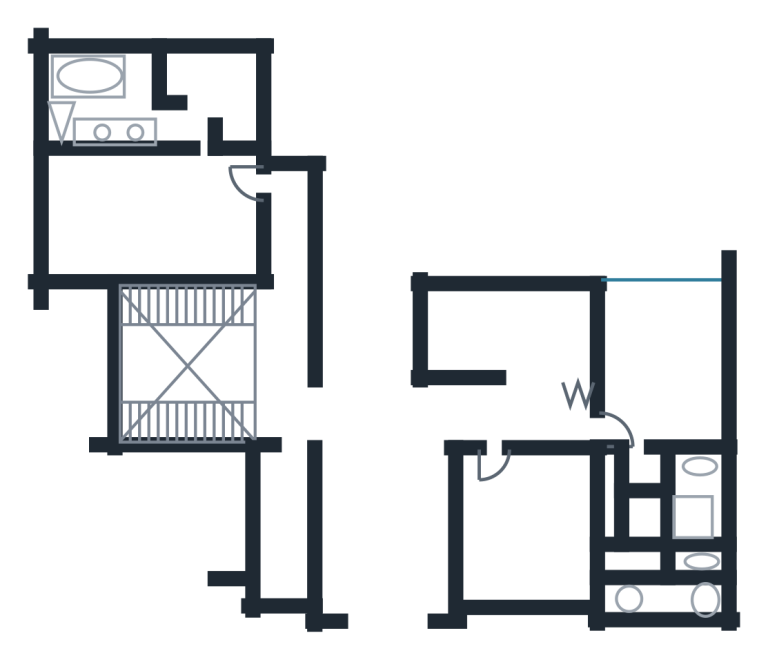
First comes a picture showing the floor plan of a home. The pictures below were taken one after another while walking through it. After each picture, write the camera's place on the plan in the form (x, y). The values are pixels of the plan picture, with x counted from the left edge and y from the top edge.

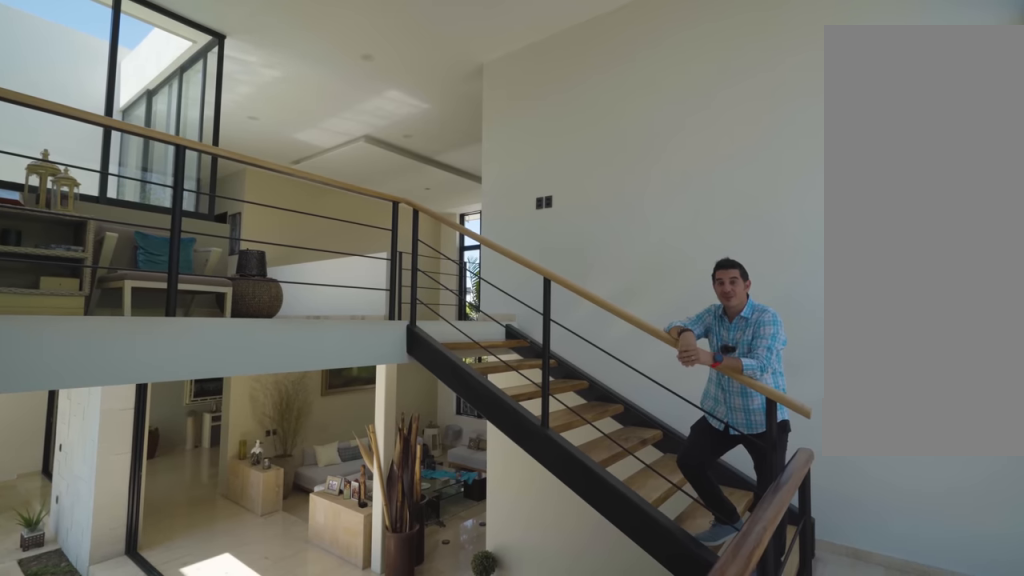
(140, 345)
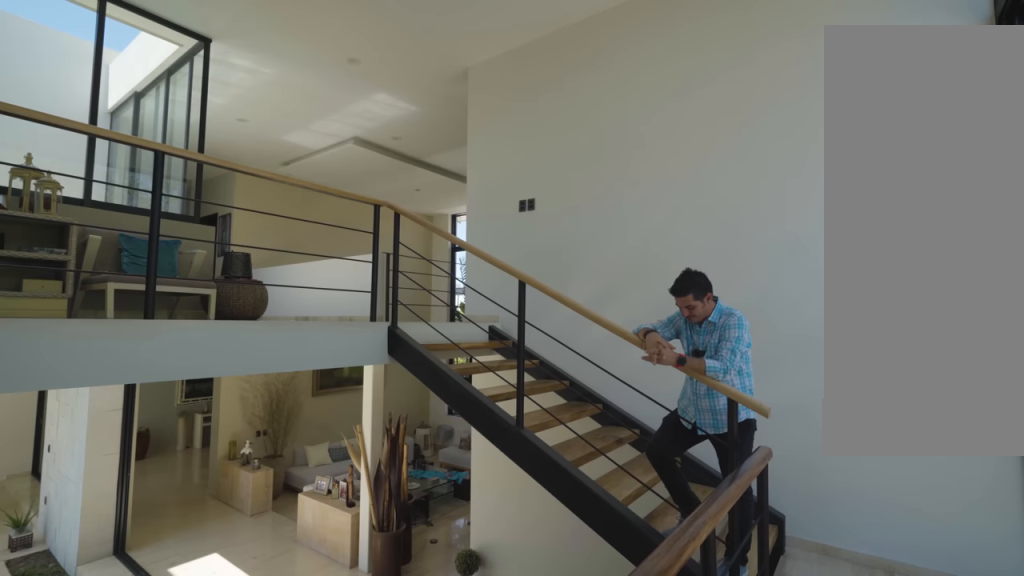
(138, 342)
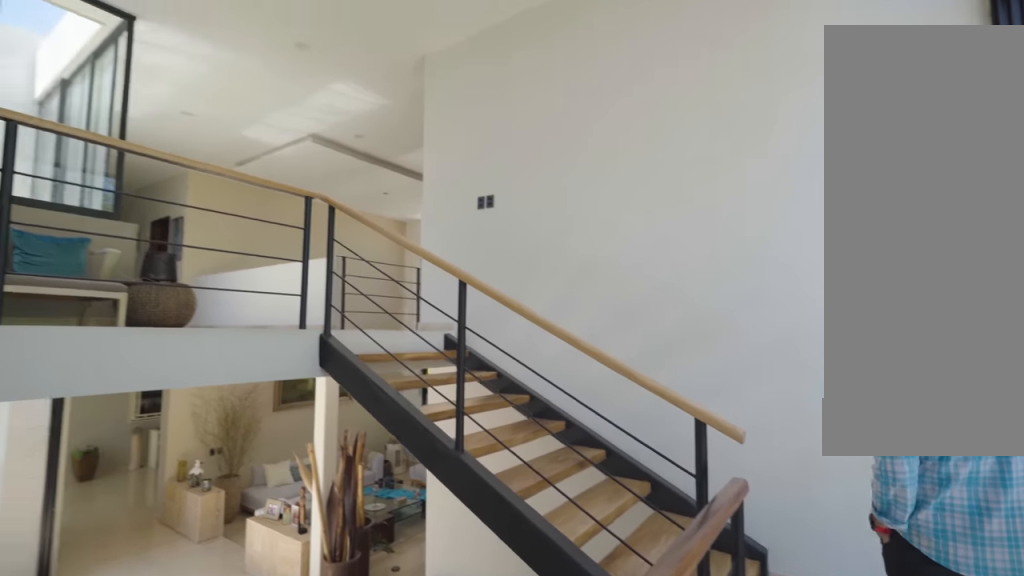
(139, 315)
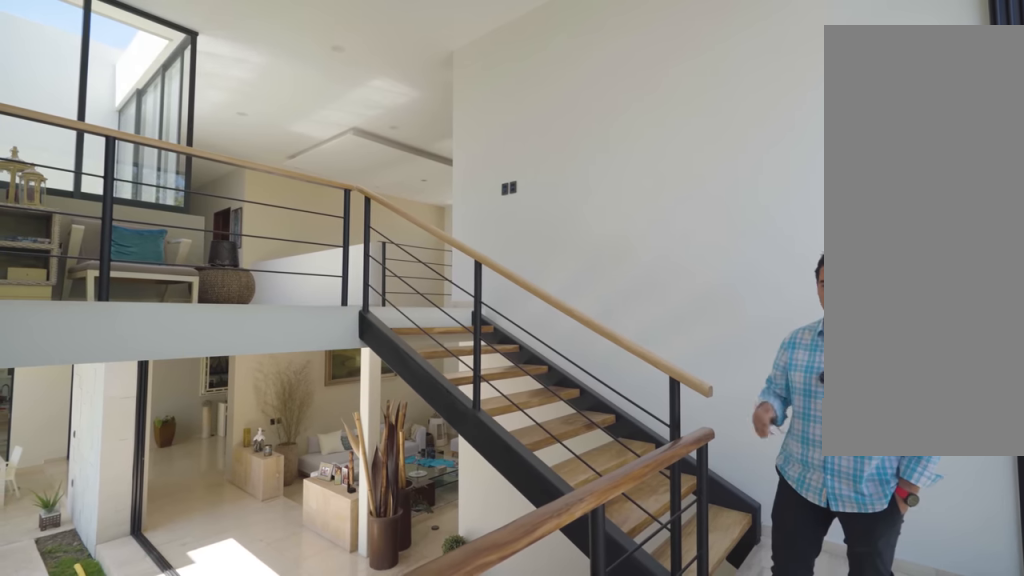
(139, 315)
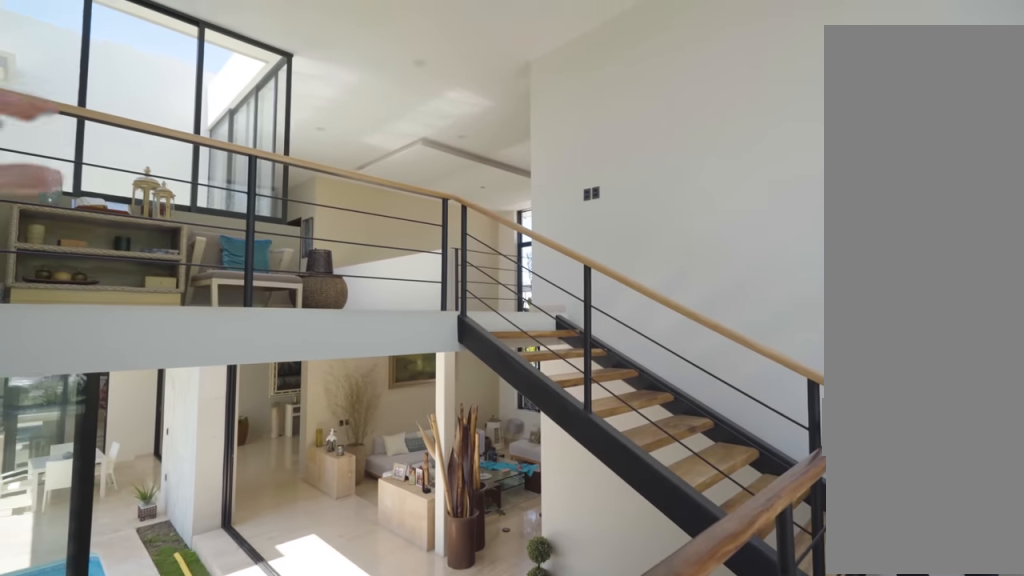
(151, 301)
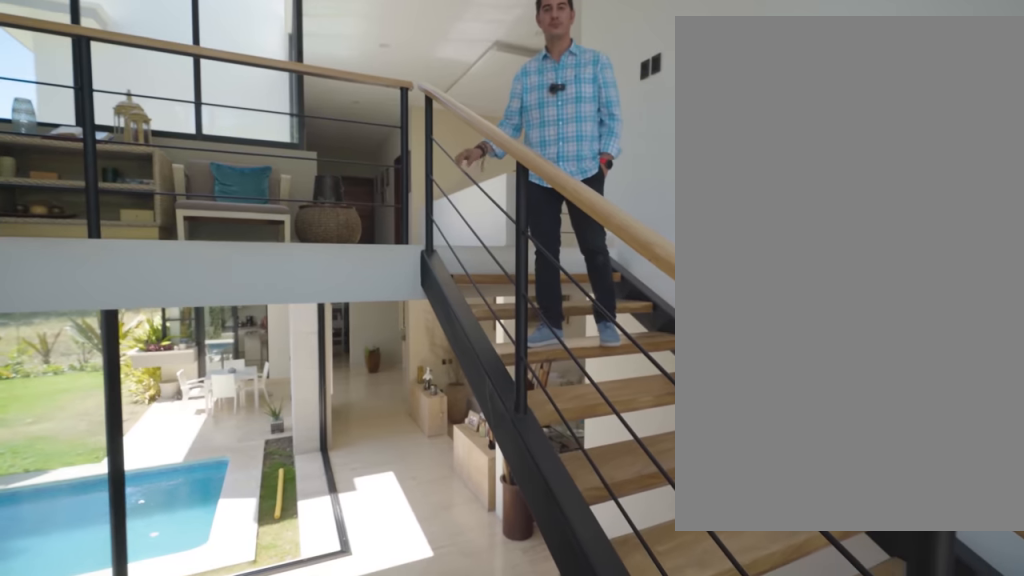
(140, 426)
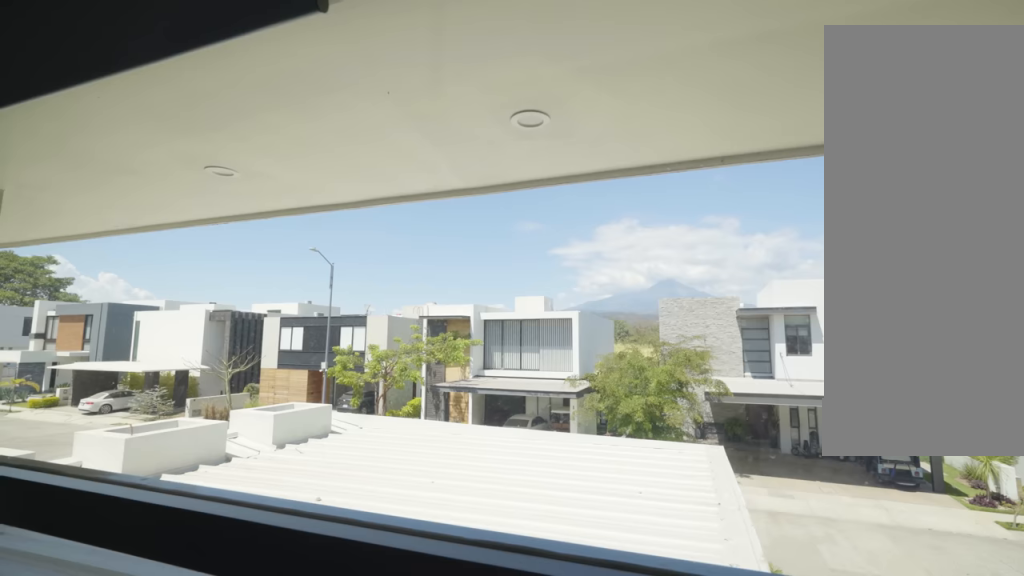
(529, 586)
